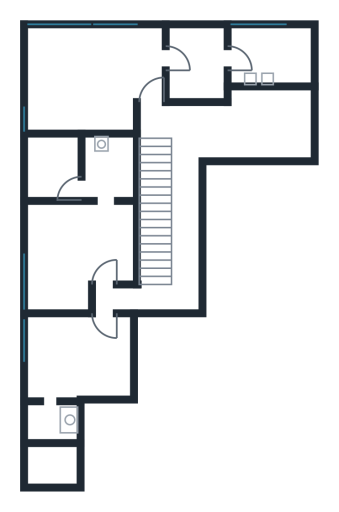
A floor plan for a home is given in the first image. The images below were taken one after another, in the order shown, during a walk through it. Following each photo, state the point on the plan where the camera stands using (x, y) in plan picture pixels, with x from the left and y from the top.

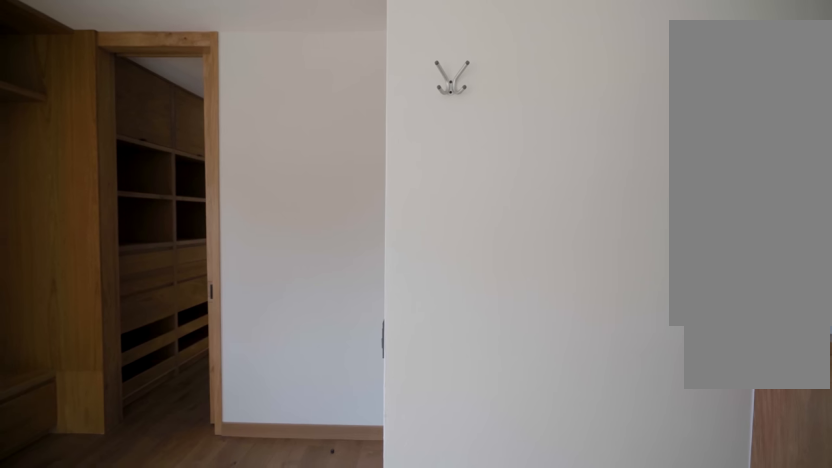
(91, 104)
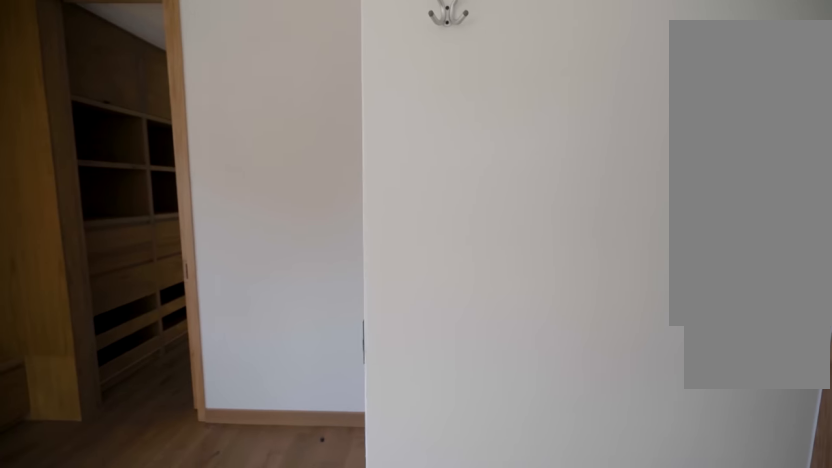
(103, 110)
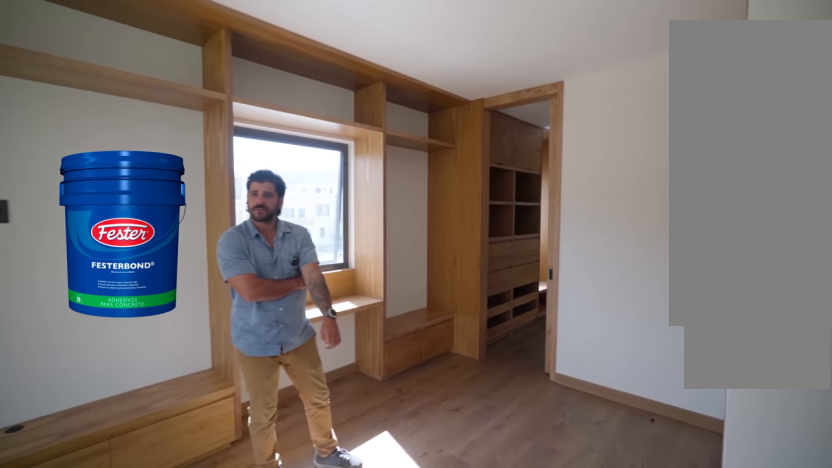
(96, 107)
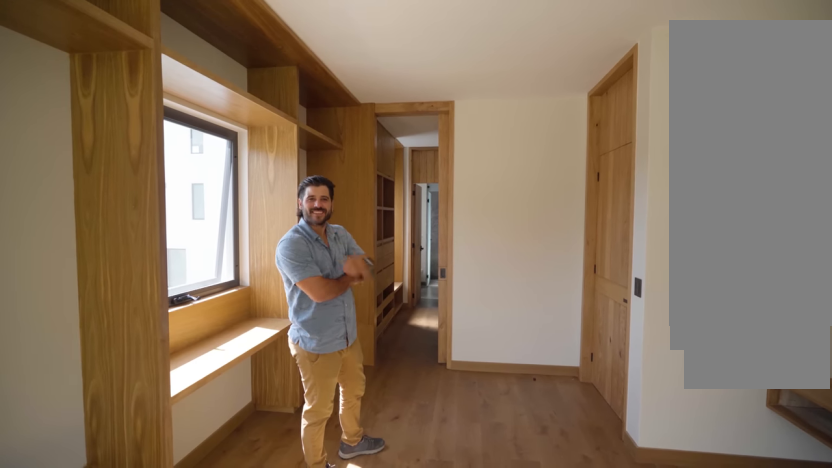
(52, 92)
